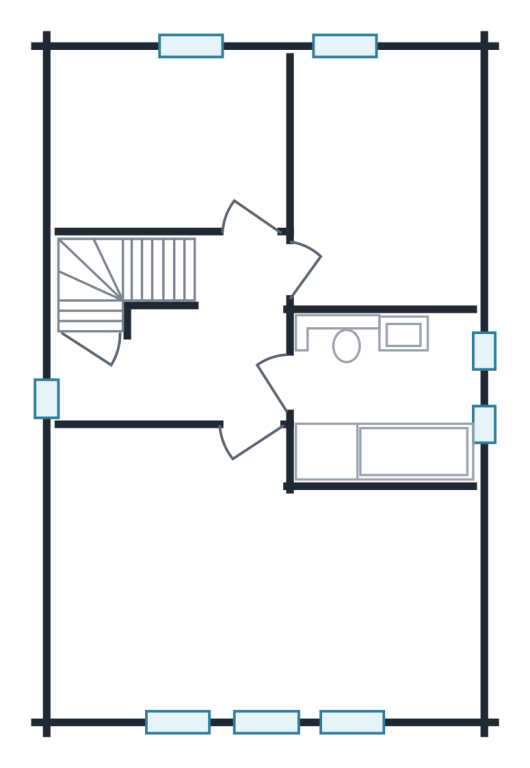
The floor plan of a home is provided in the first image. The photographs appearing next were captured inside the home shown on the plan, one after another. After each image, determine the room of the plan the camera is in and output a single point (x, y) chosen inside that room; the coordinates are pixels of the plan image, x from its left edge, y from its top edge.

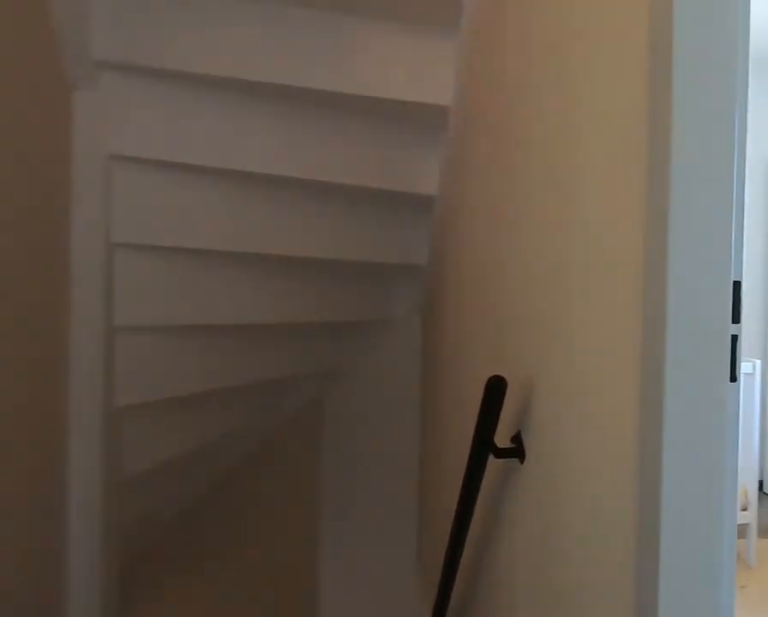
(191, 347)
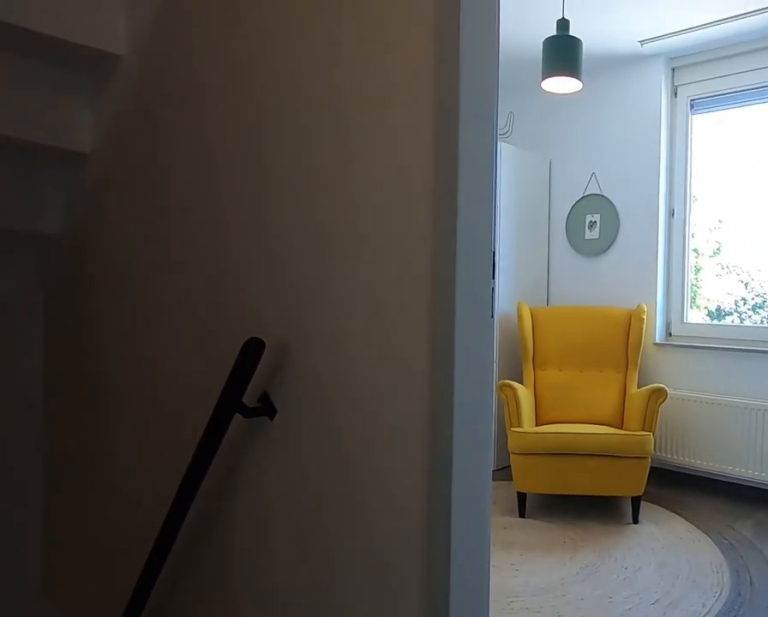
(191, 347)
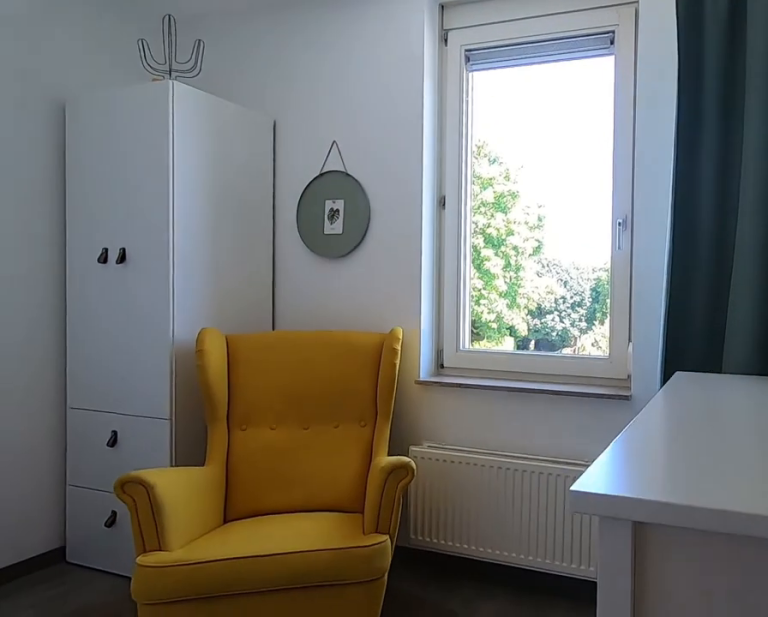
(172, 143)
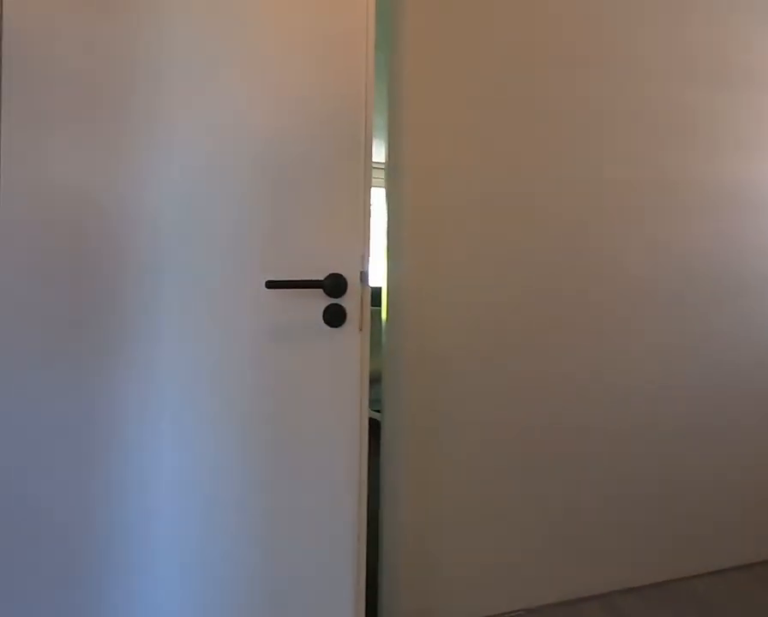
(191, 347)
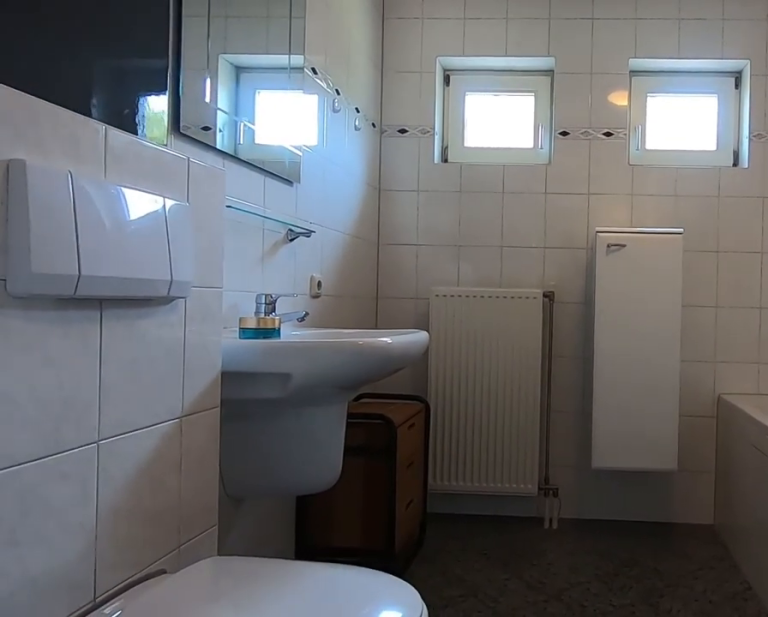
(382, 397)
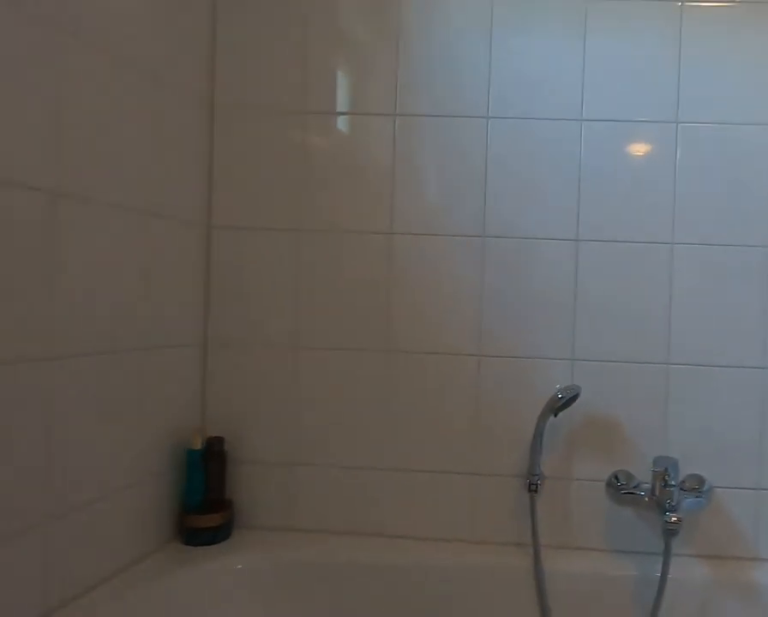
(382, 397)
